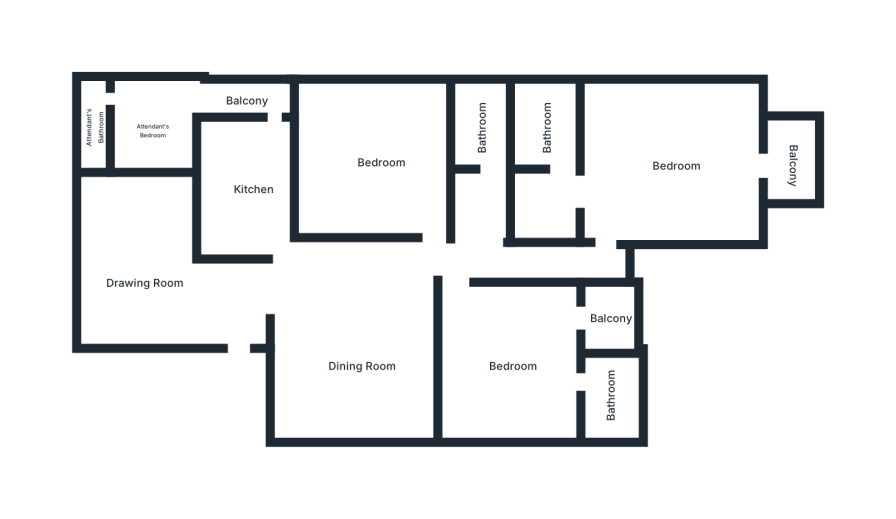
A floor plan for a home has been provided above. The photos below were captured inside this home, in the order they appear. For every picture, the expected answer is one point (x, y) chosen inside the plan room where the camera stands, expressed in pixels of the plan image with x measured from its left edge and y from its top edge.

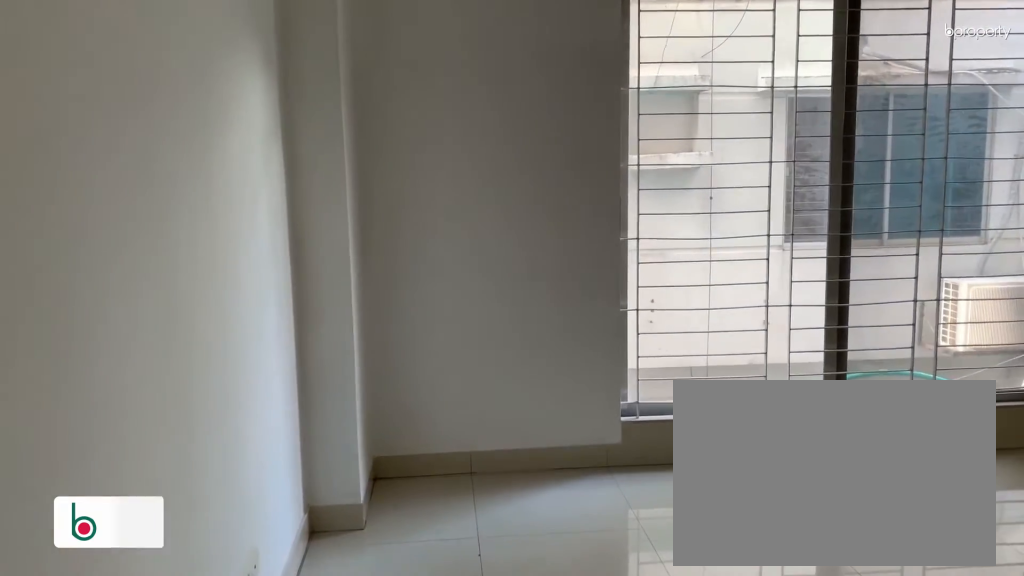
(147, 282)
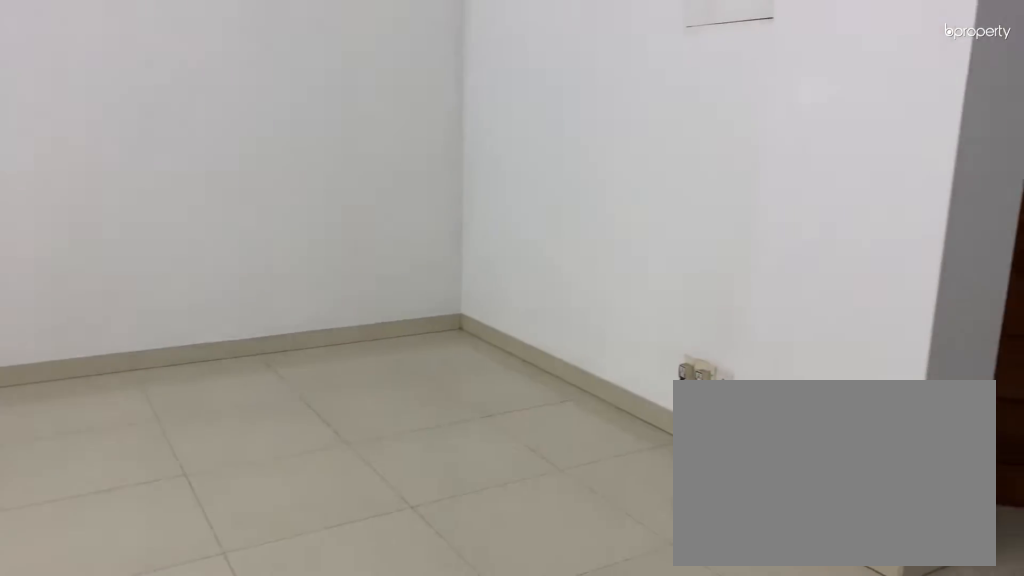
(362, 369)
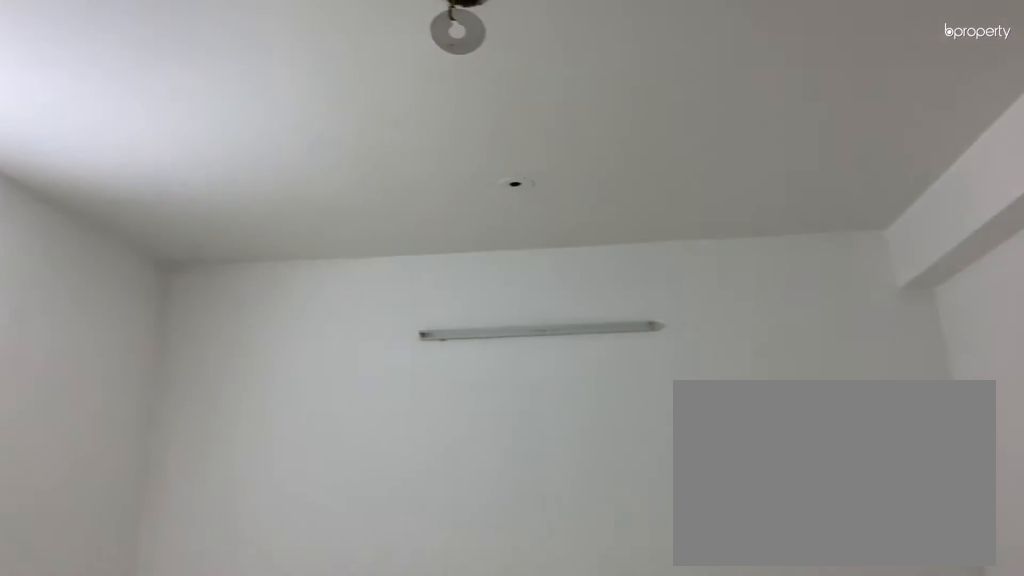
(362, 369)
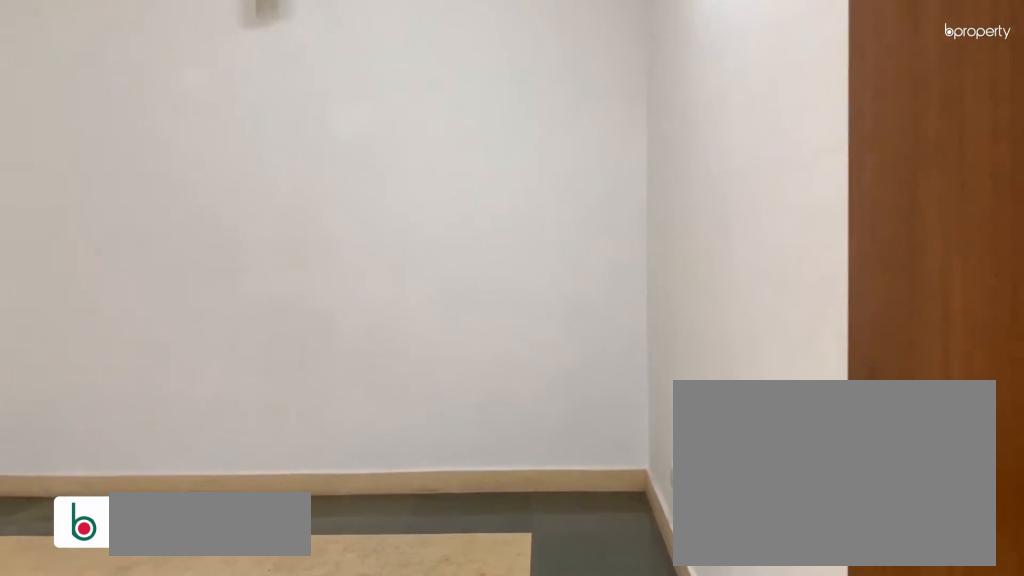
(514, 366)
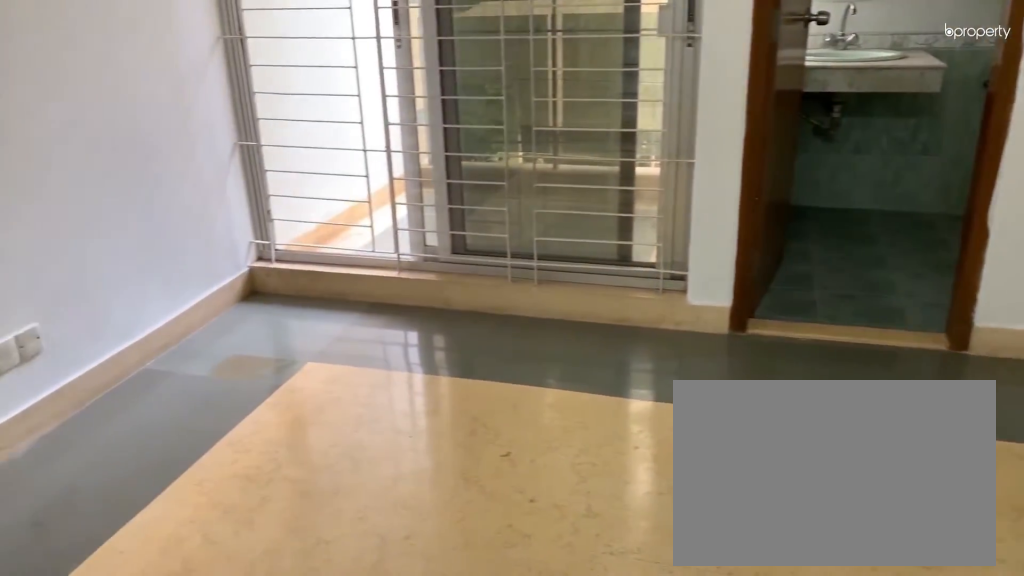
(514, 366)
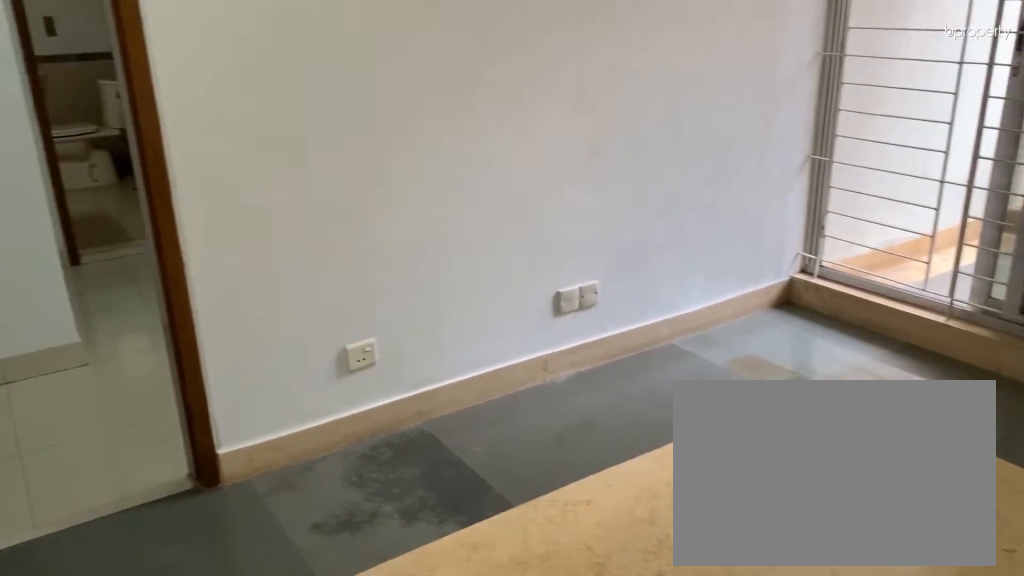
(514, 366)
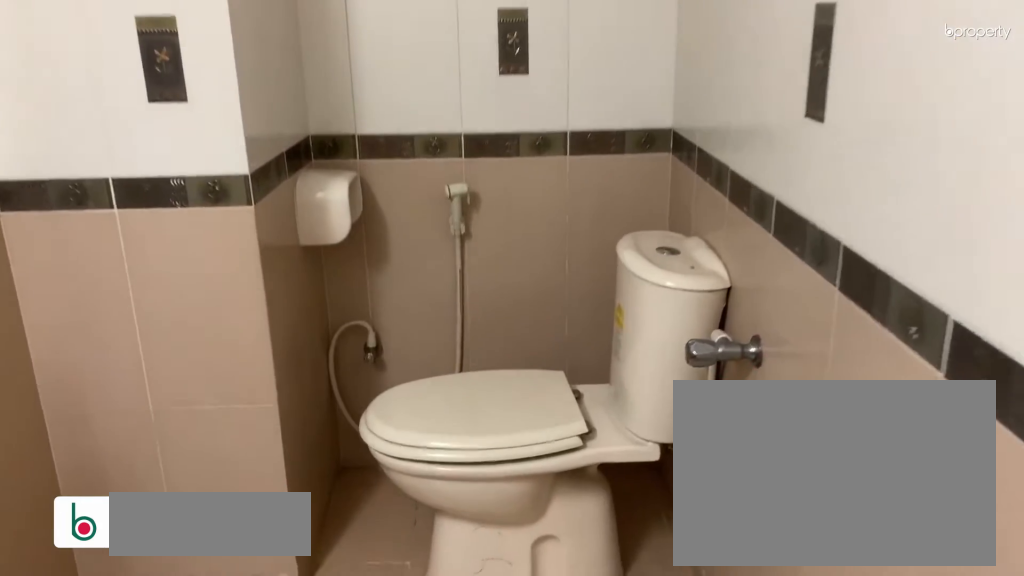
(483, 123)
